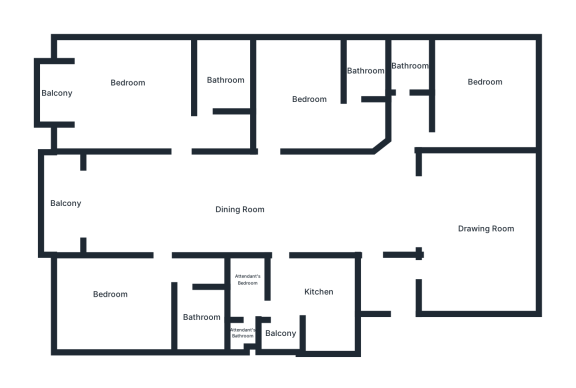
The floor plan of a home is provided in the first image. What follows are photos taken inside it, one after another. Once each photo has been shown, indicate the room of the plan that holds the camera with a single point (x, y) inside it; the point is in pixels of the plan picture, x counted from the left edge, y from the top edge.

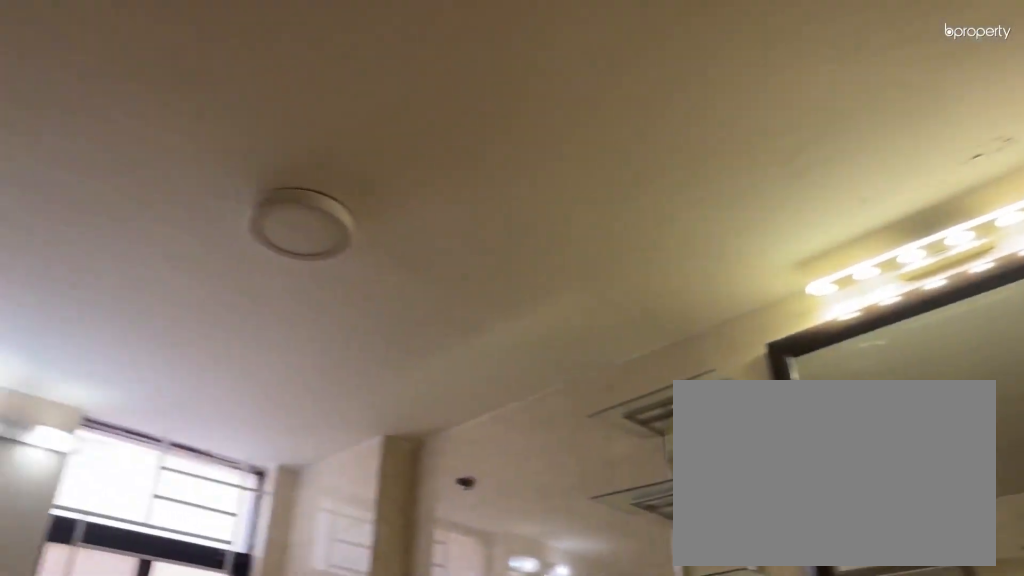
(219, 80)
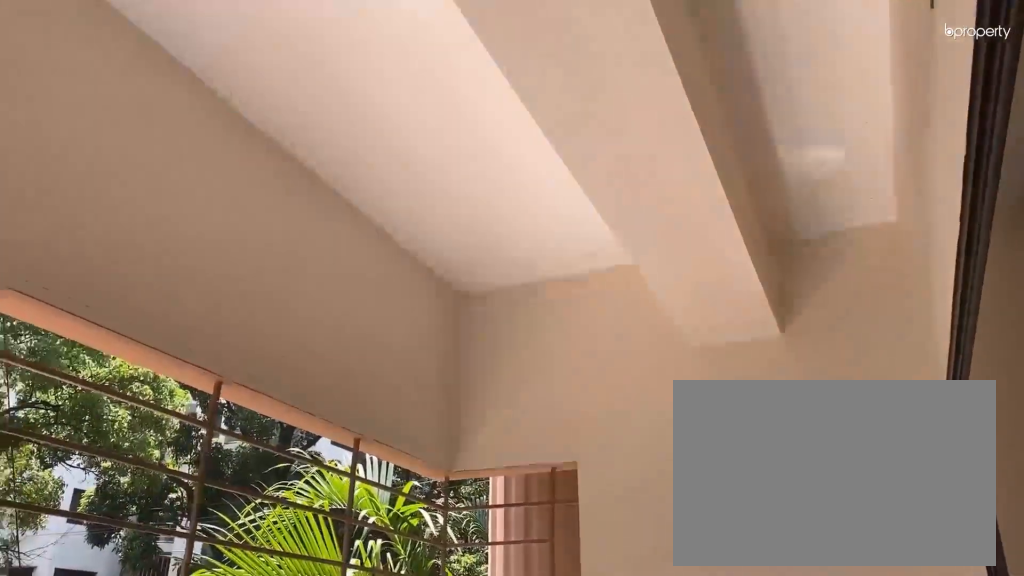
(52, 201)
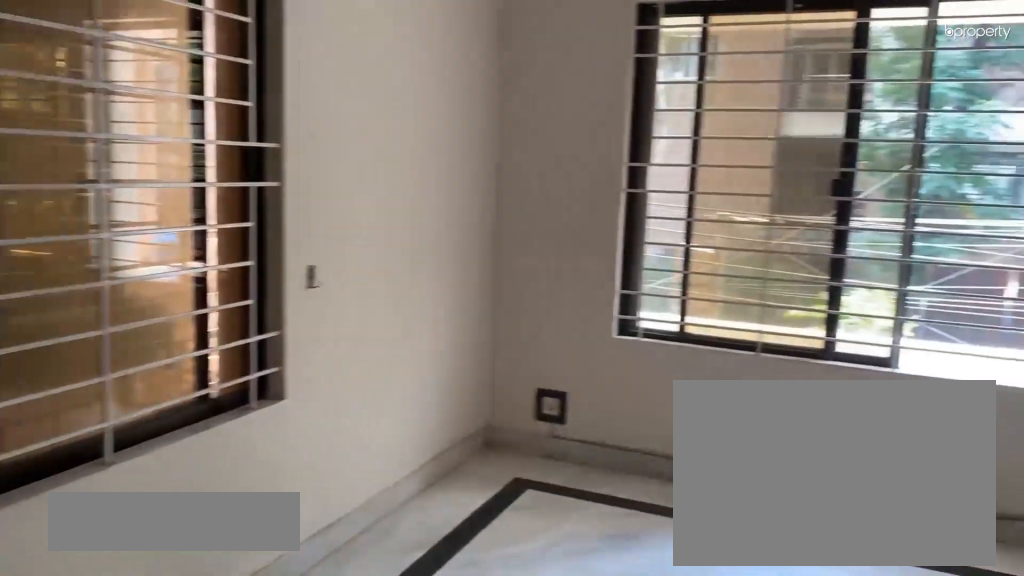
(113, 302)
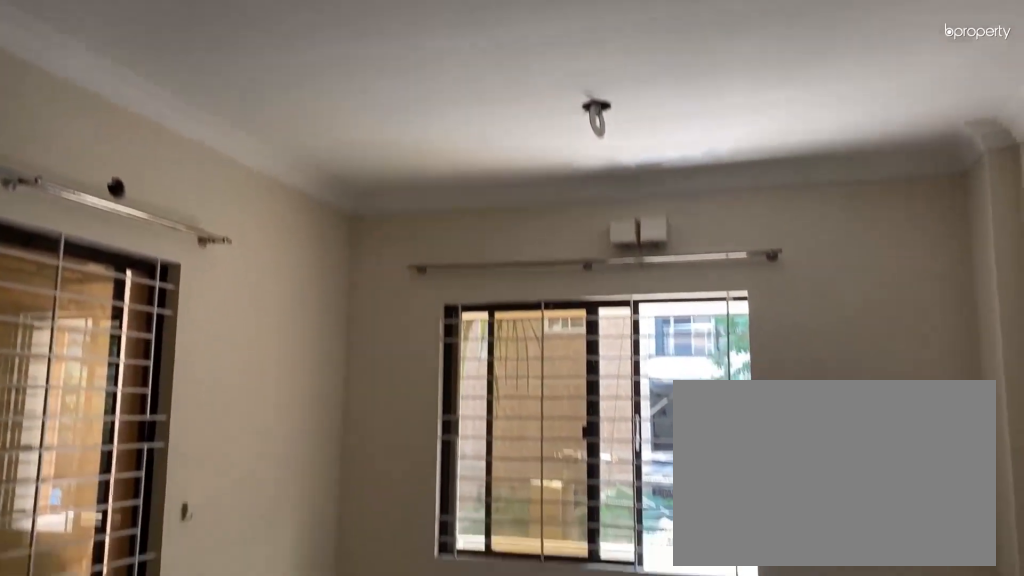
(120, 297)
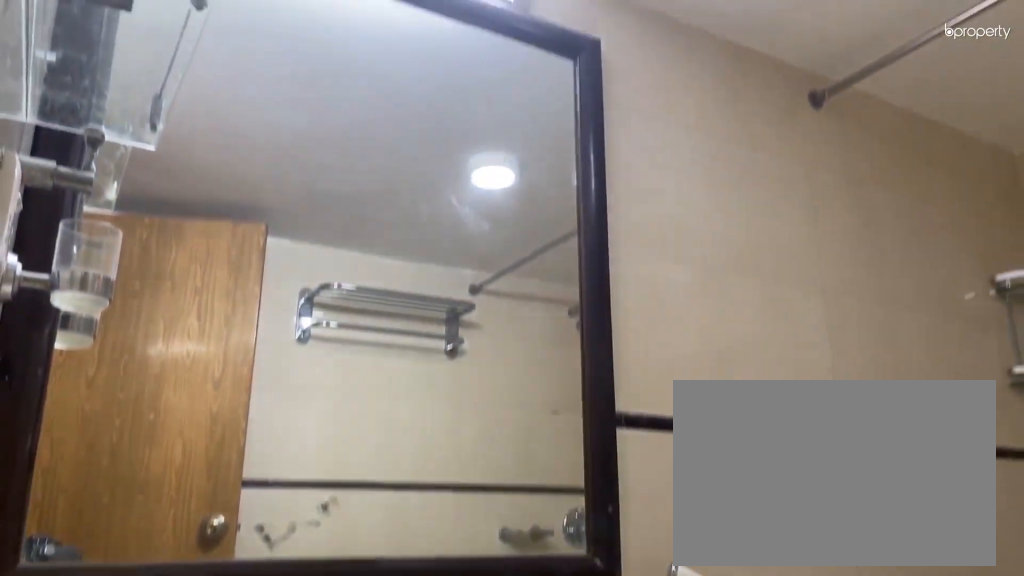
(199, 318)
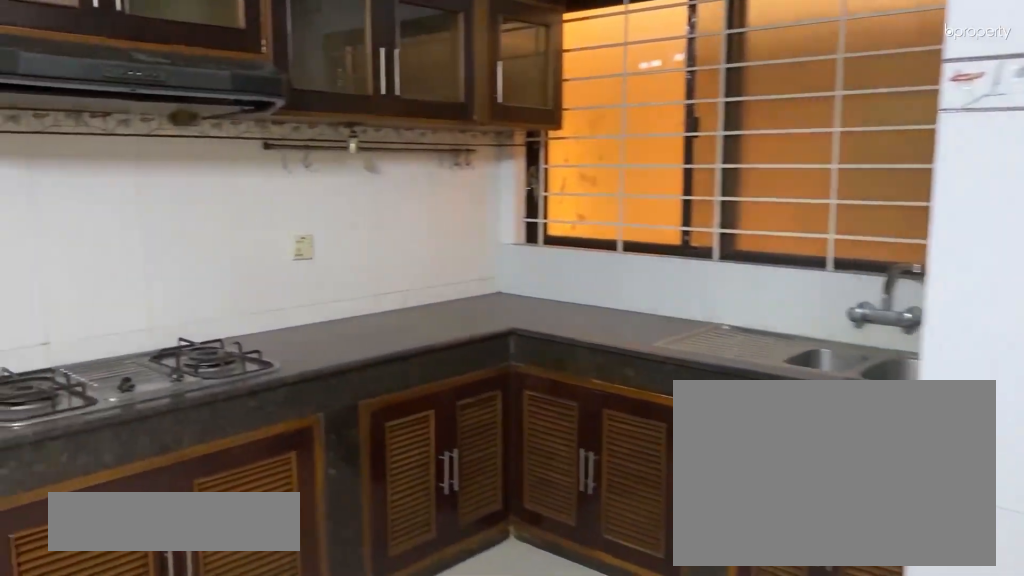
(320, 303)
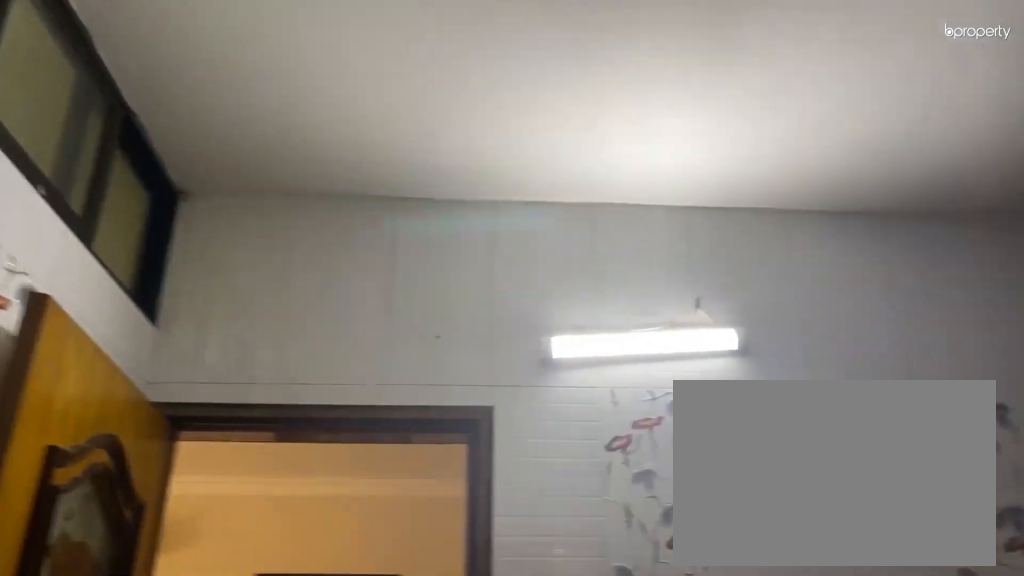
(320, 303)
